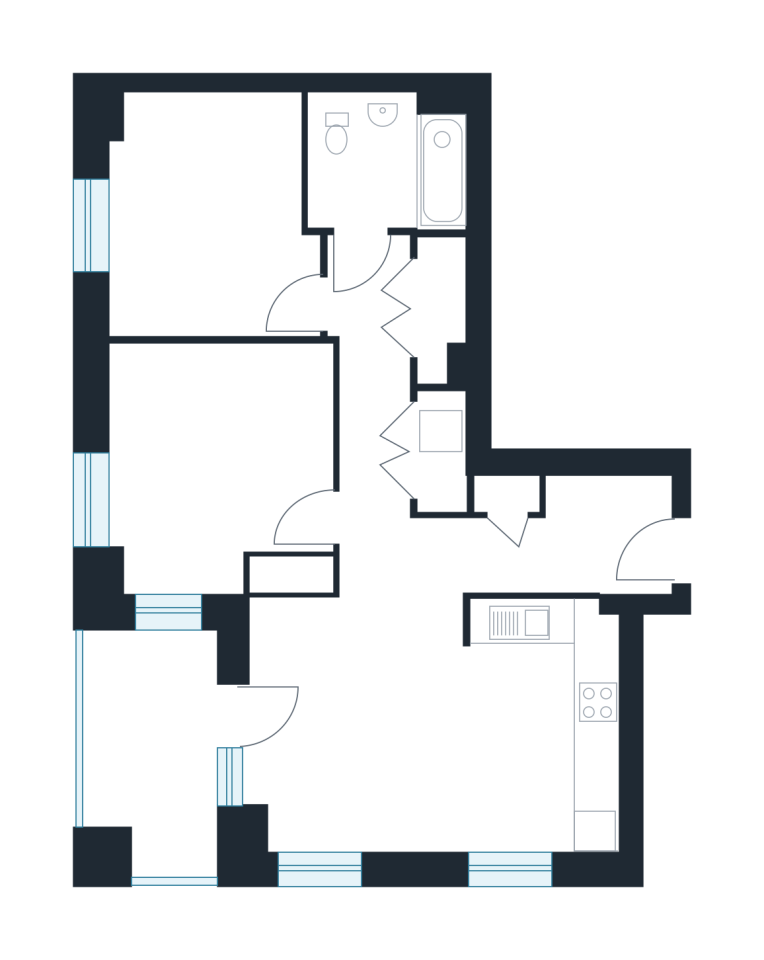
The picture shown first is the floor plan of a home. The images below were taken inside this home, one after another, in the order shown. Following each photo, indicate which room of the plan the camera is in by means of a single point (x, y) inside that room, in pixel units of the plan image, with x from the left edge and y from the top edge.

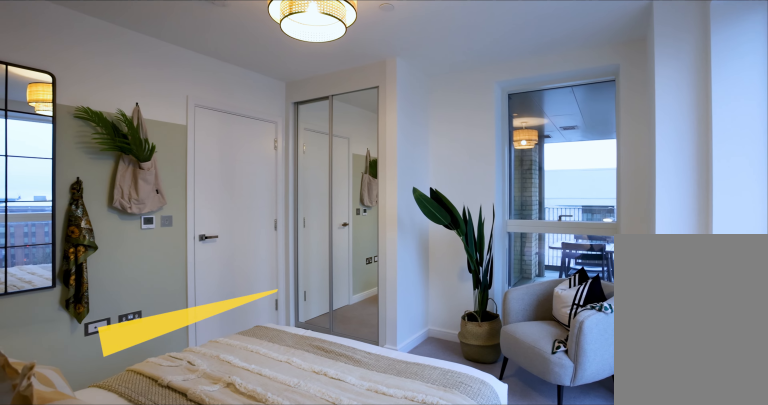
(222, 466)
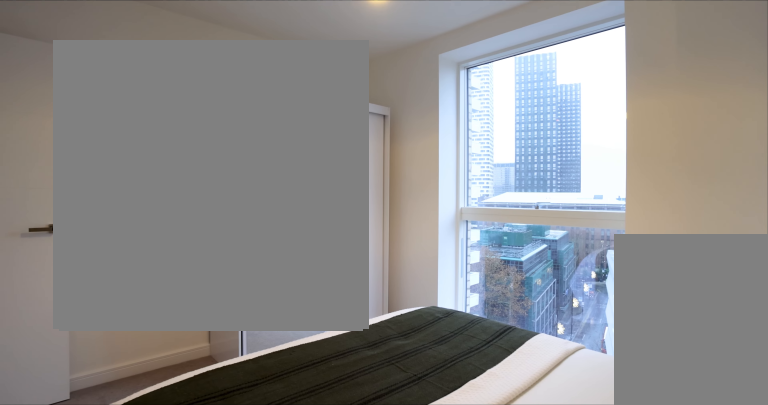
(210, 220)
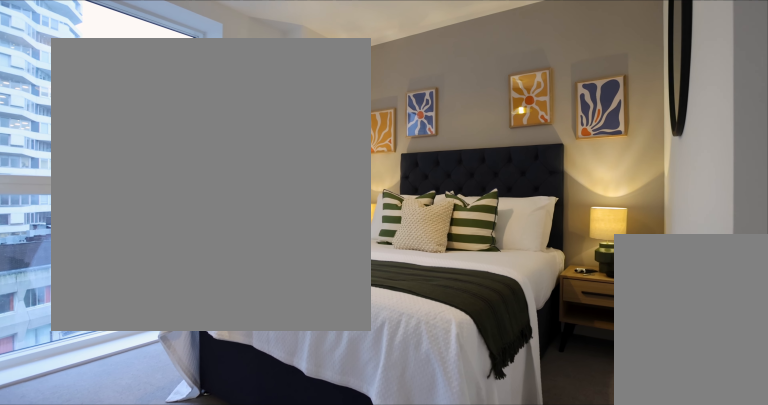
(210, 220)
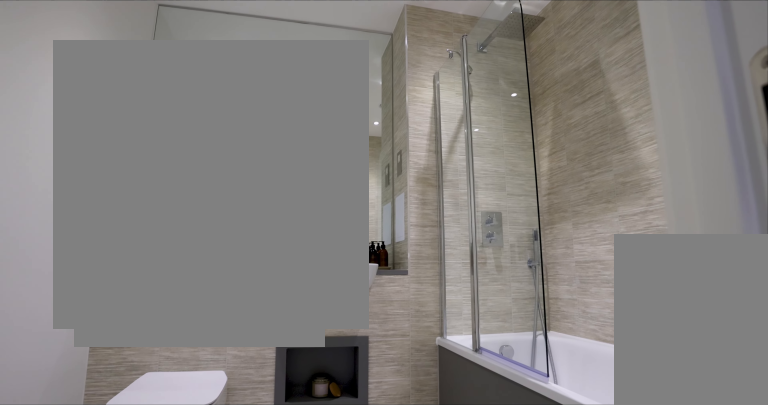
(383, 165)
